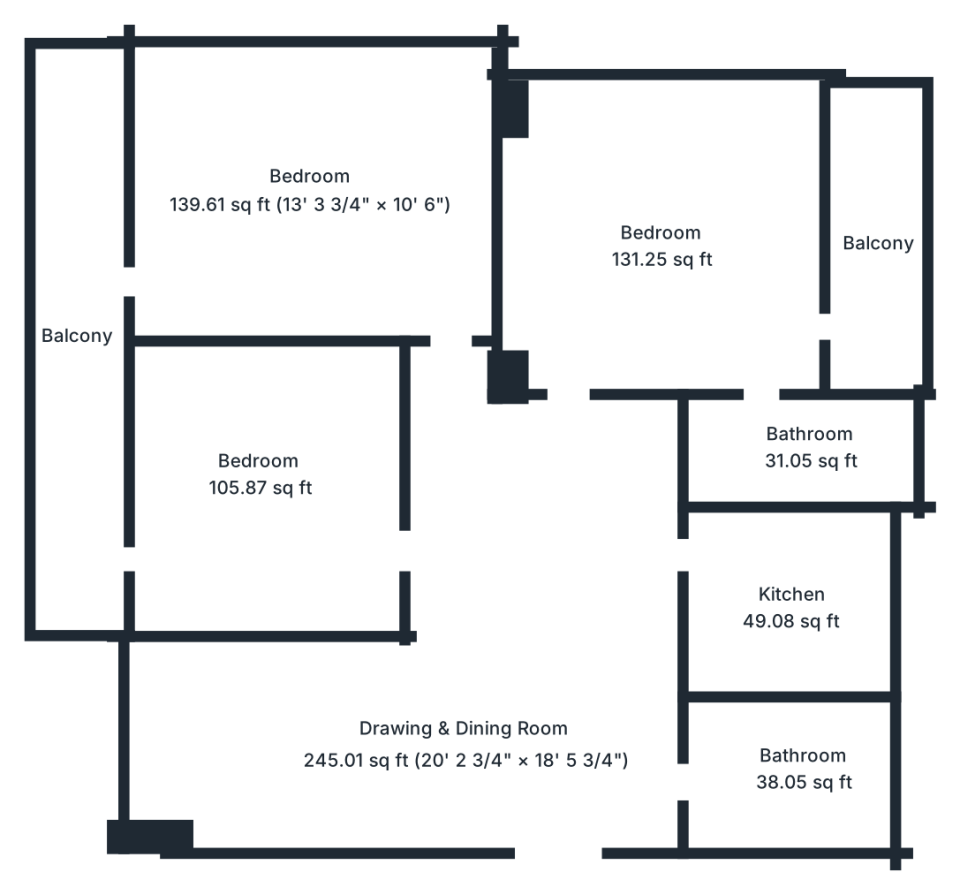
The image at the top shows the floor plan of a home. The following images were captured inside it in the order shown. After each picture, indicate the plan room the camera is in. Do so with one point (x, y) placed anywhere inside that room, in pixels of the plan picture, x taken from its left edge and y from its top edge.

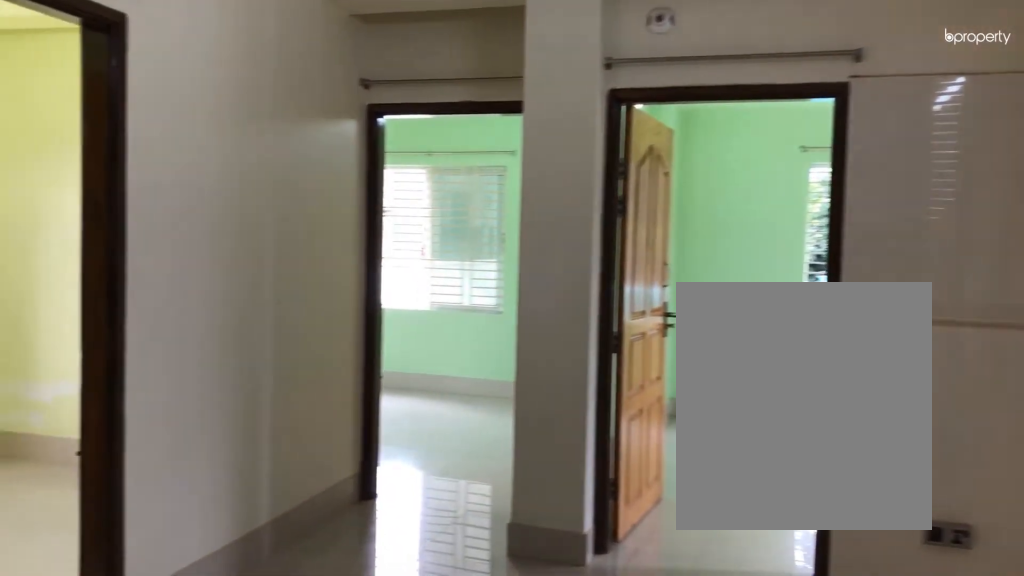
(464, 744)
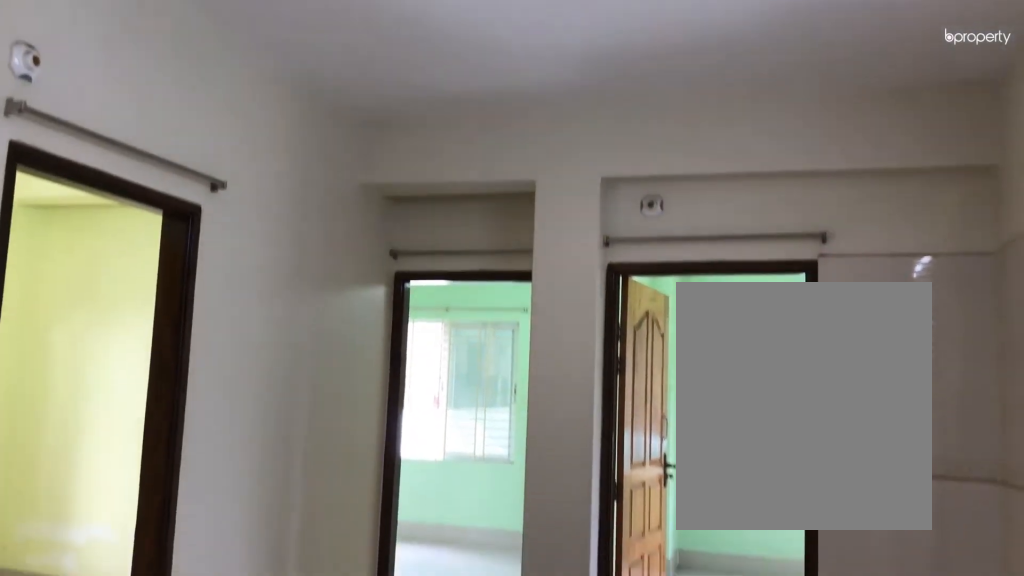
(465, 744)
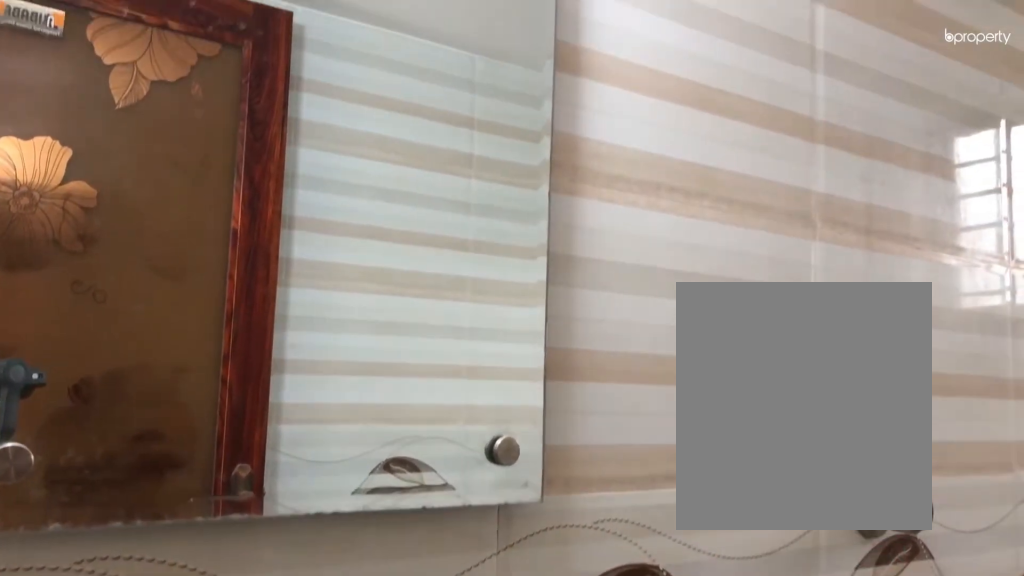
(806, 769)
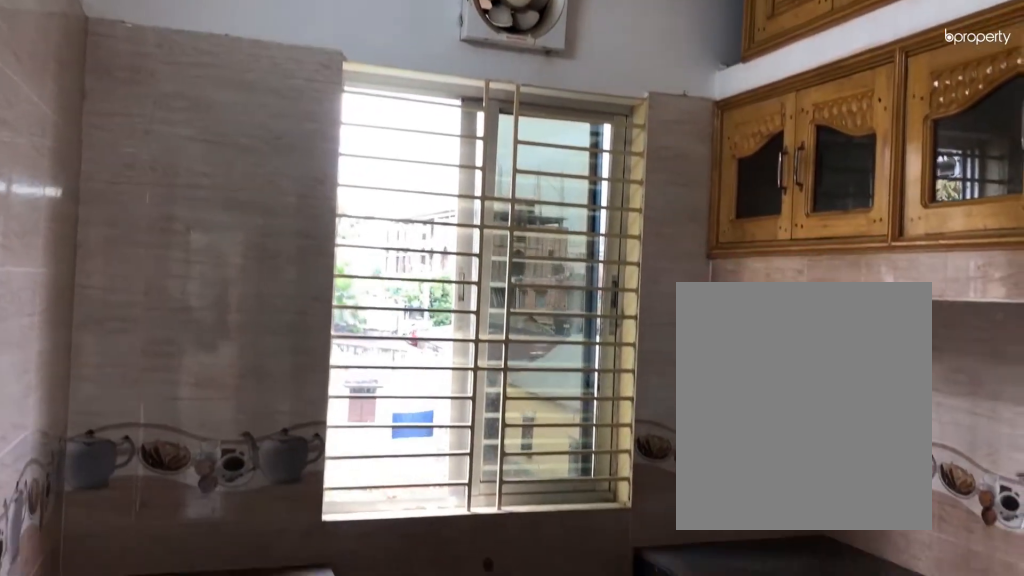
(790, 607)
